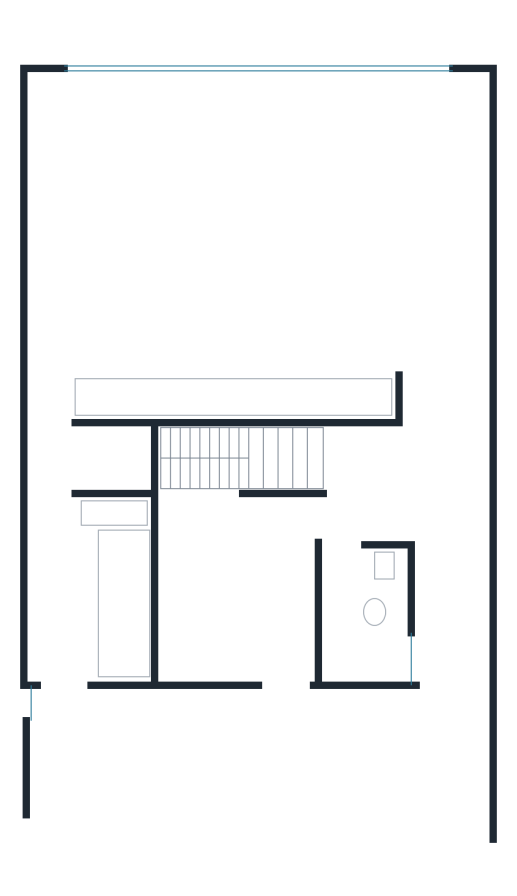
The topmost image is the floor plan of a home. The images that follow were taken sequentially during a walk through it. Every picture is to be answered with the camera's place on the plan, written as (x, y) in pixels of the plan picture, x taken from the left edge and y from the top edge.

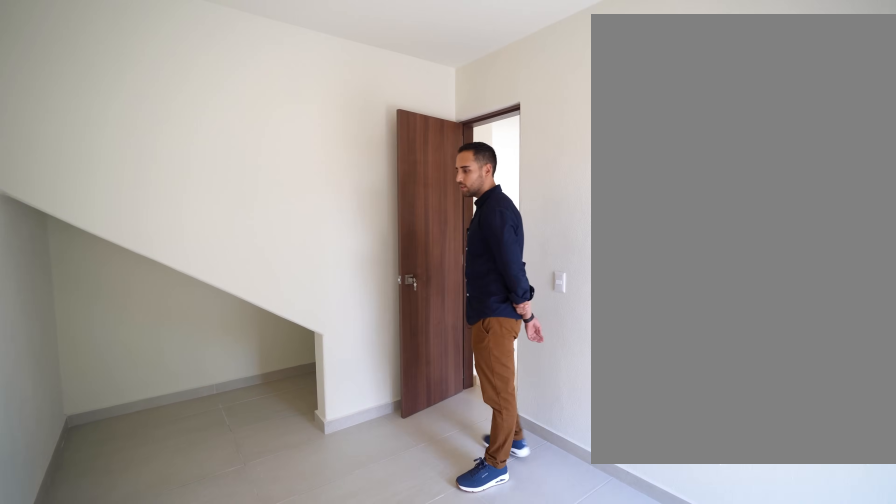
(201, 662)
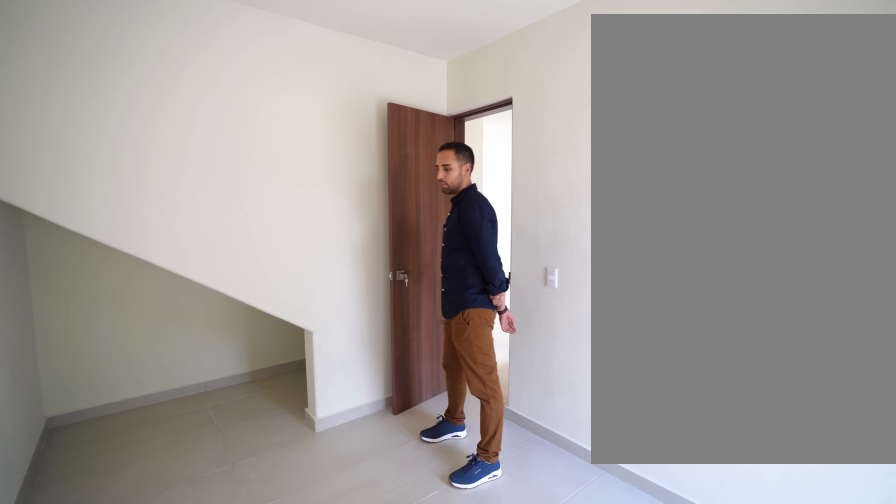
(201, 662)
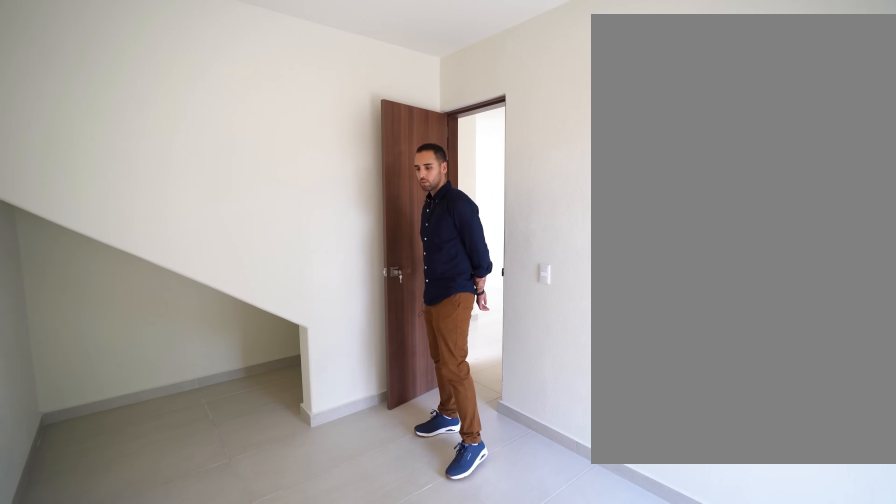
(201, 662)
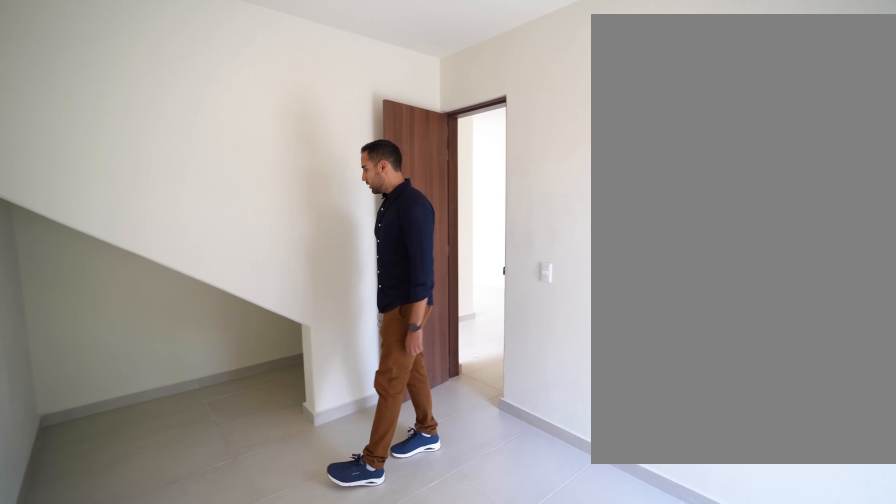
(202, 662)
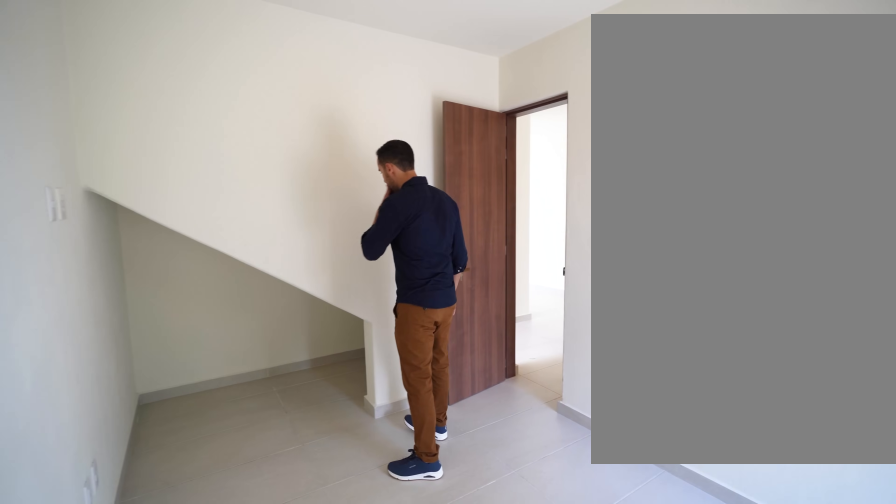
(202, 660)
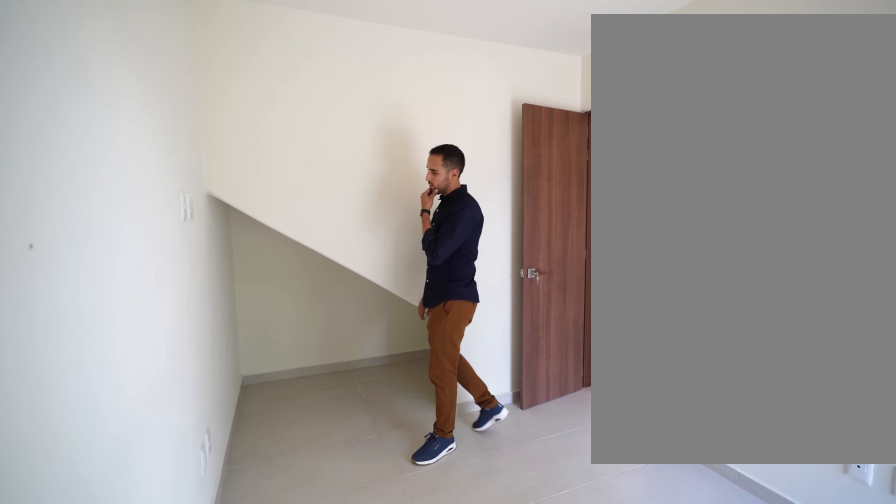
(202, 659)
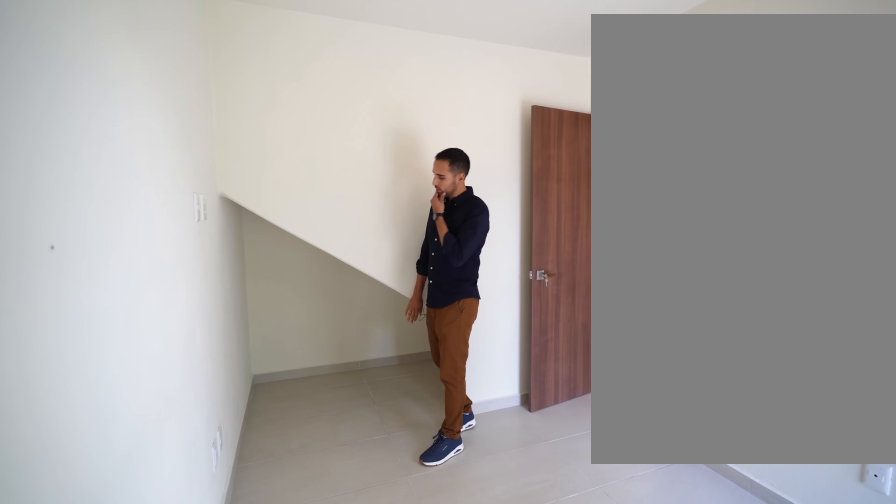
(200, 658)
